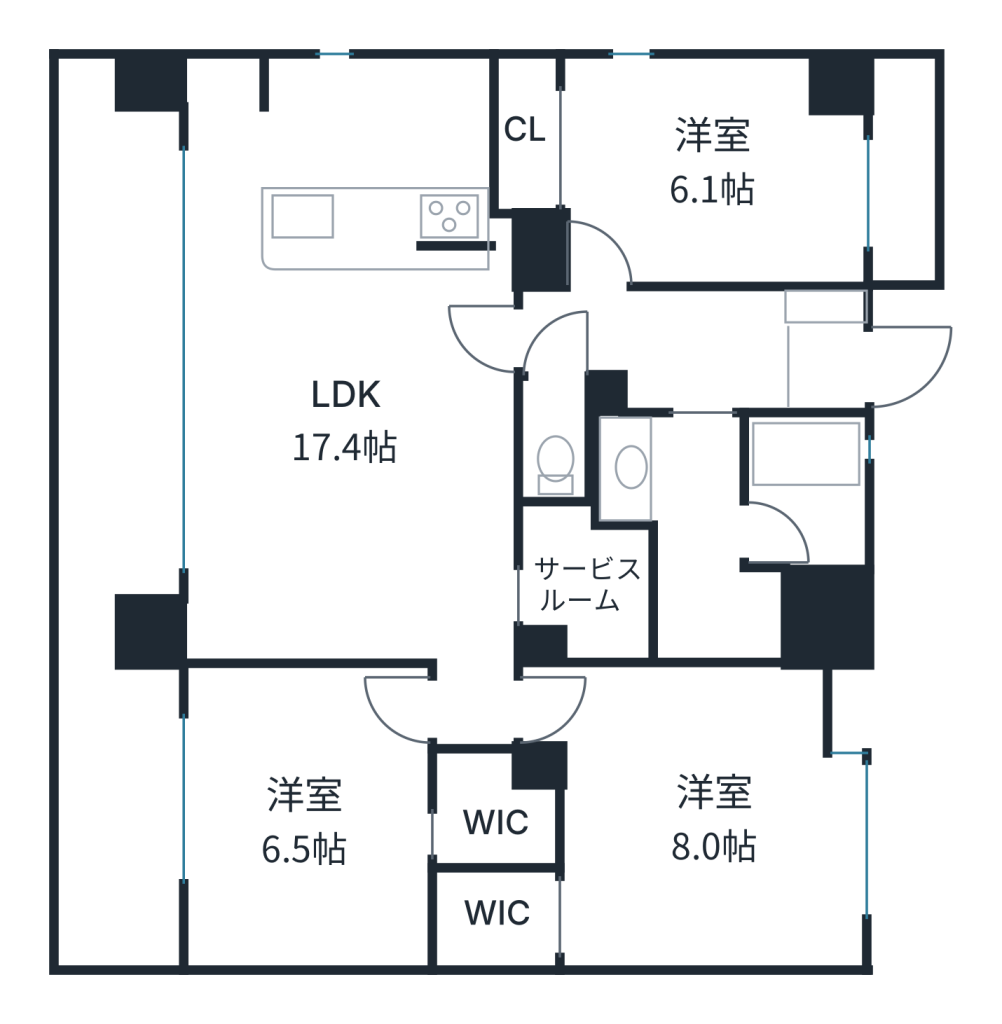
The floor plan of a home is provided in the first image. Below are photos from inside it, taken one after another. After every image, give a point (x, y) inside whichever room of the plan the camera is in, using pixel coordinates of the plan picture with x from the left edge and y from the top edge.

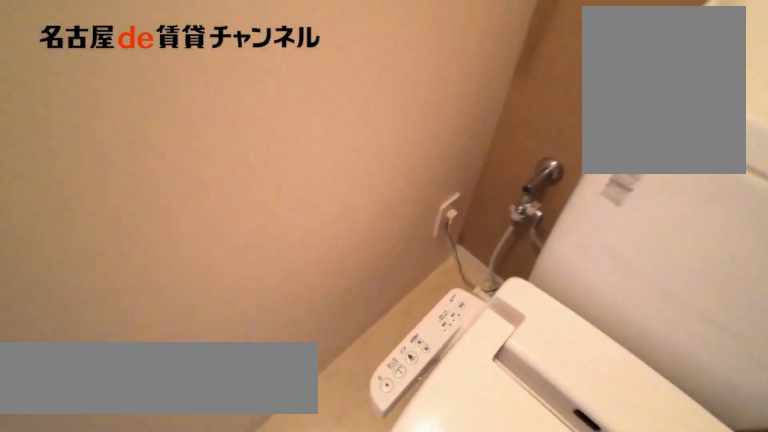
(554, 438)
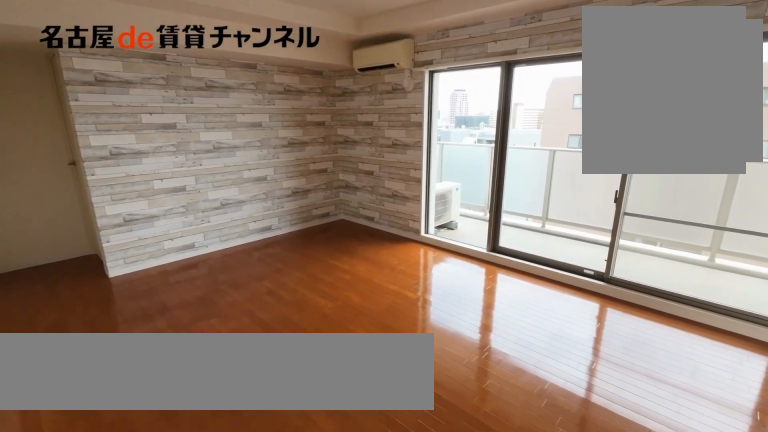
(345, 357)
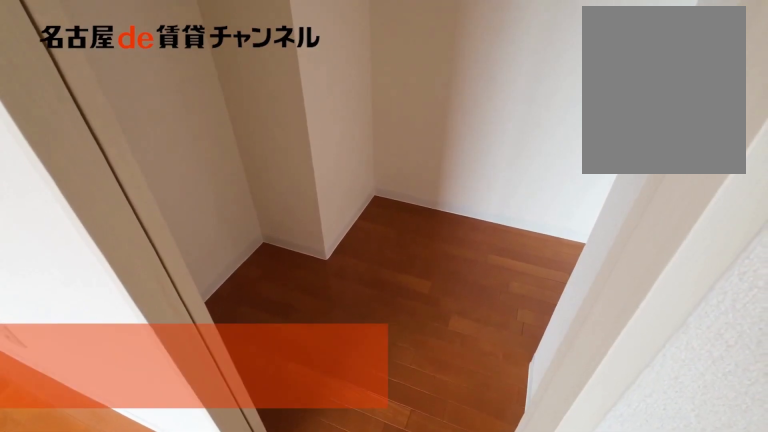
(584, 583)
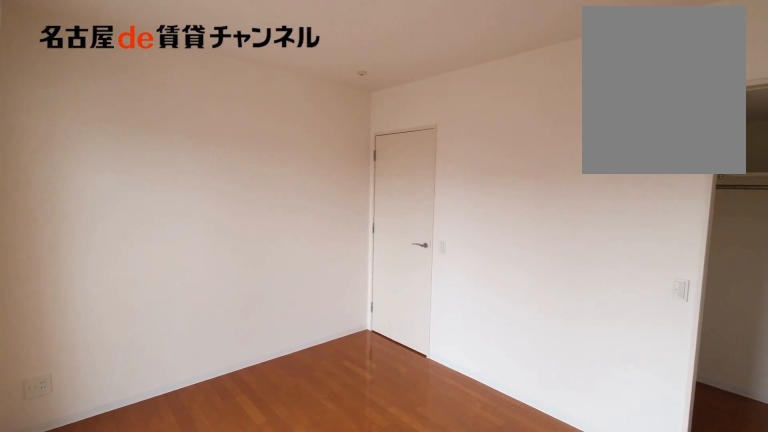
(340, 832)
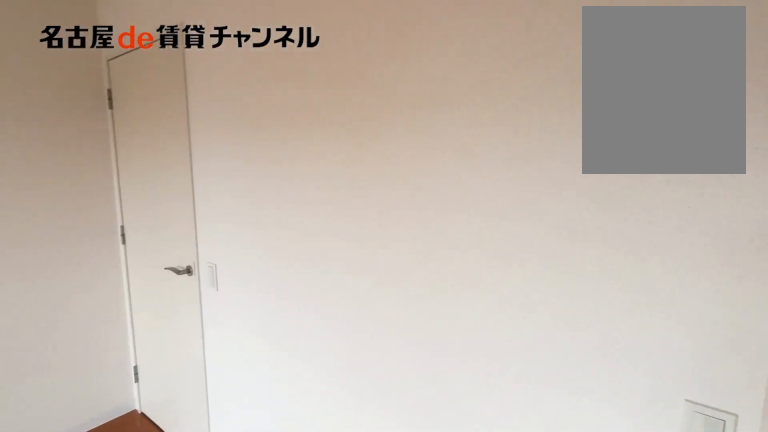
(340, 832)
